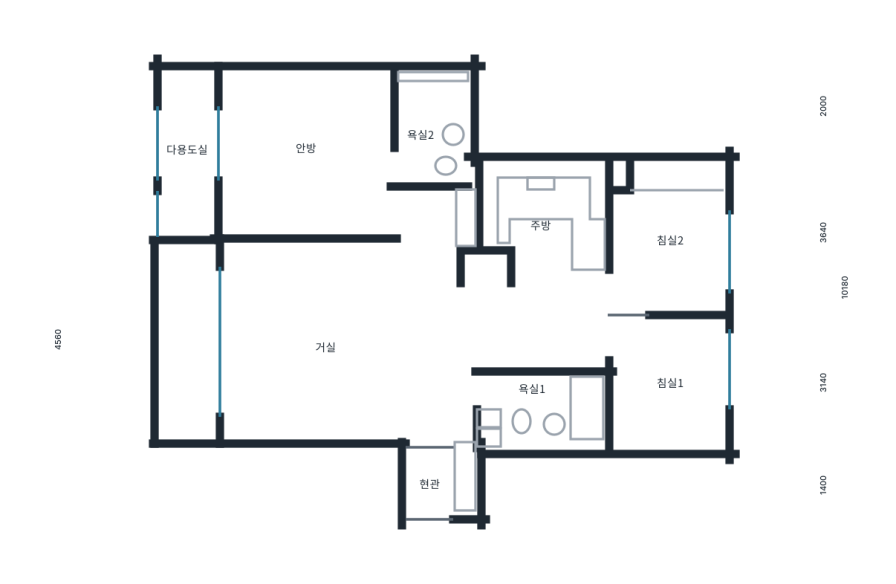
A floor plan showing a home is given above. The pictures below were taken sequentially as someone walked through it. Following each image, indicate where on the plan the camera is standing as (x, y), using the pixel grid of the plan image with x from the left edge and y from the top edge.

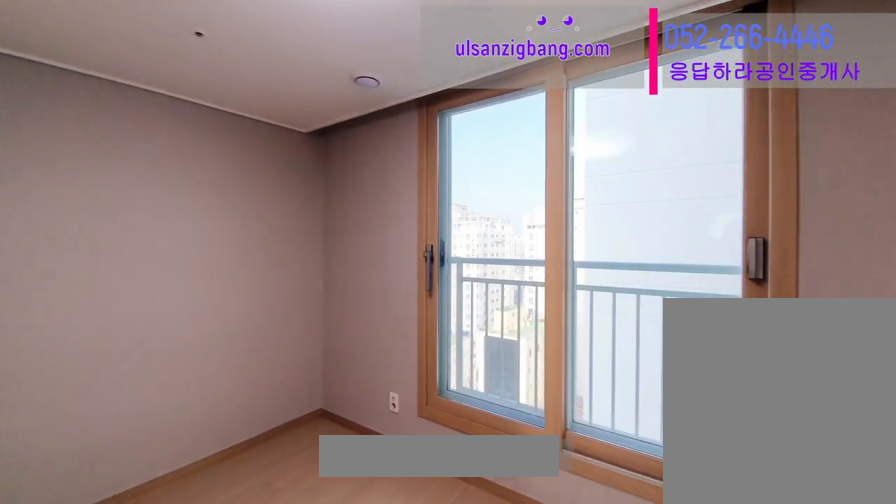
(685, 249)
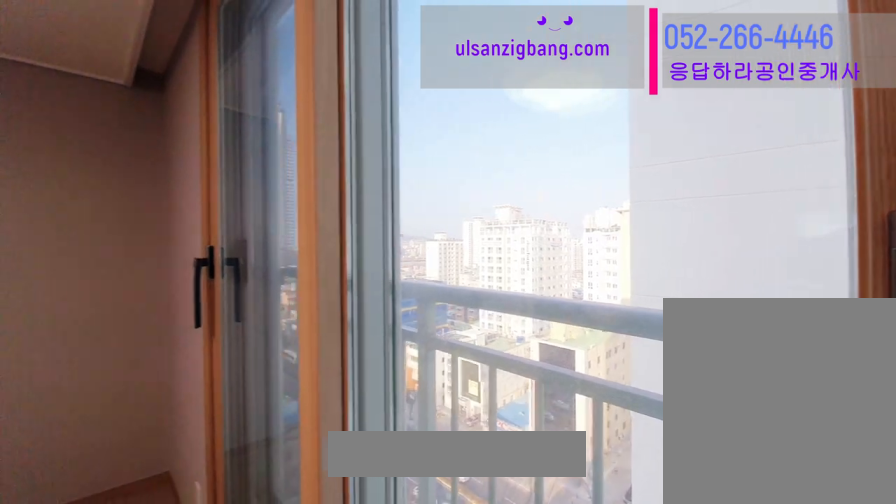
(687, 250)
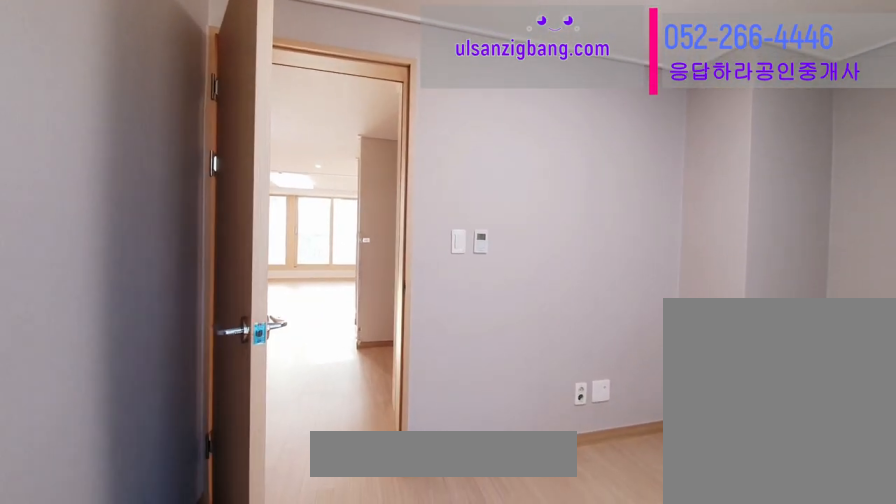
(684, 248)
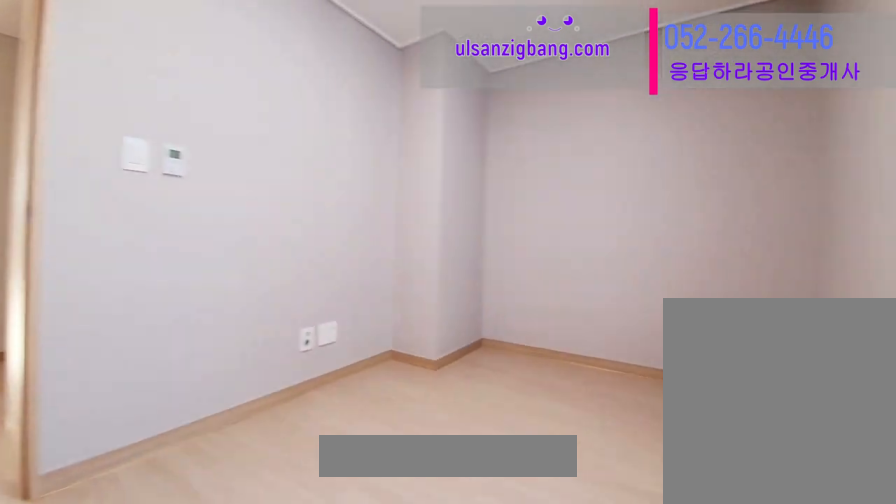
(687, 250)
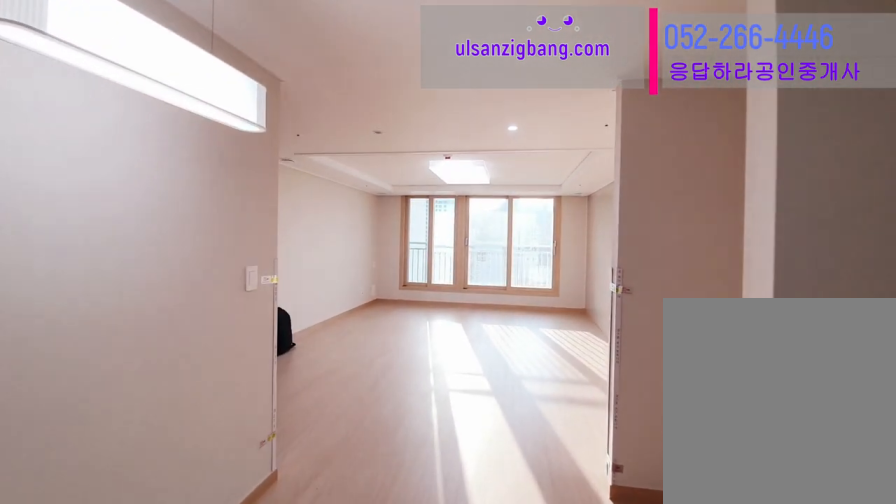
(476, 311)
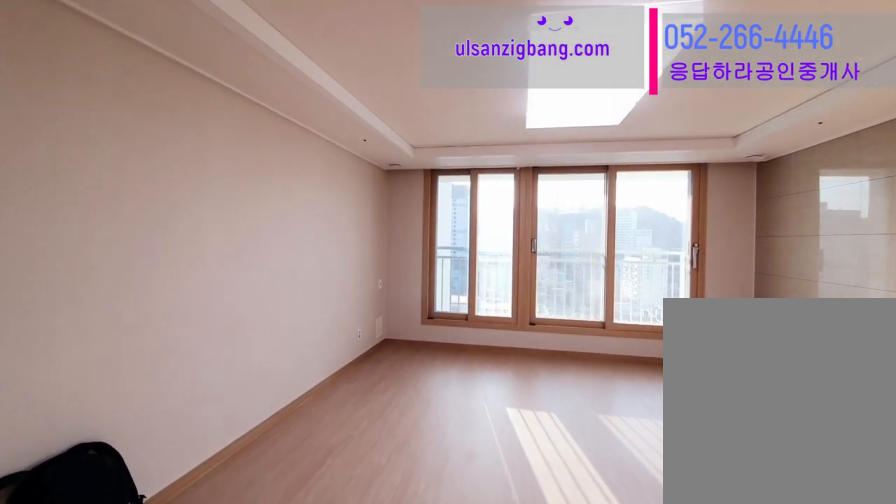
(403, 360)
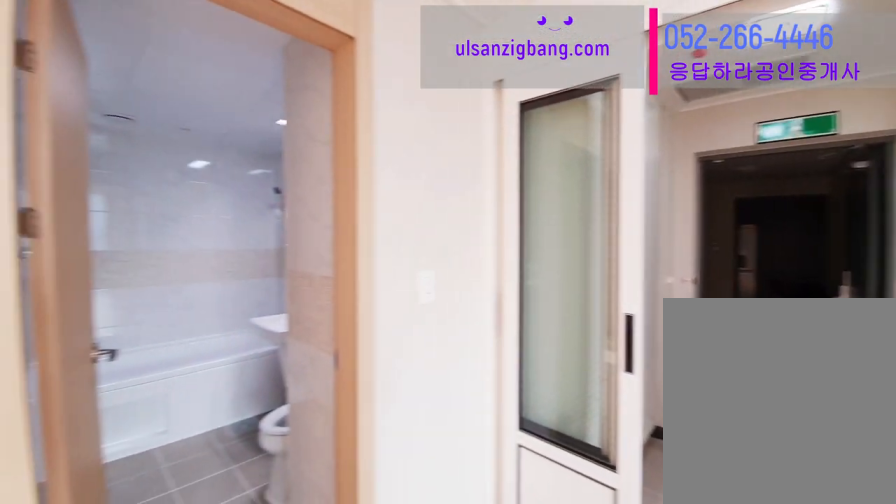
(402, 358)
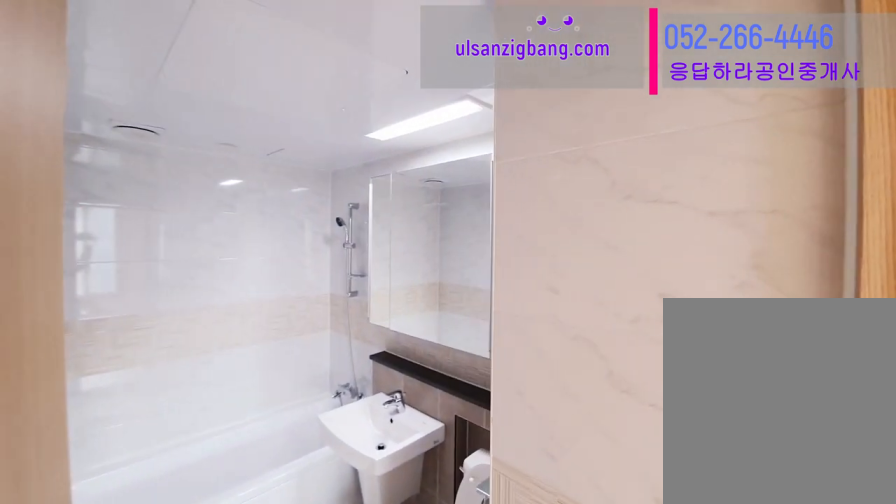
(539, 408)
